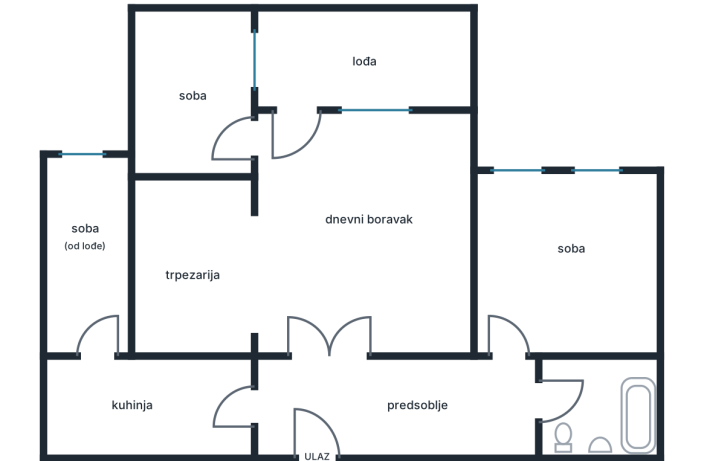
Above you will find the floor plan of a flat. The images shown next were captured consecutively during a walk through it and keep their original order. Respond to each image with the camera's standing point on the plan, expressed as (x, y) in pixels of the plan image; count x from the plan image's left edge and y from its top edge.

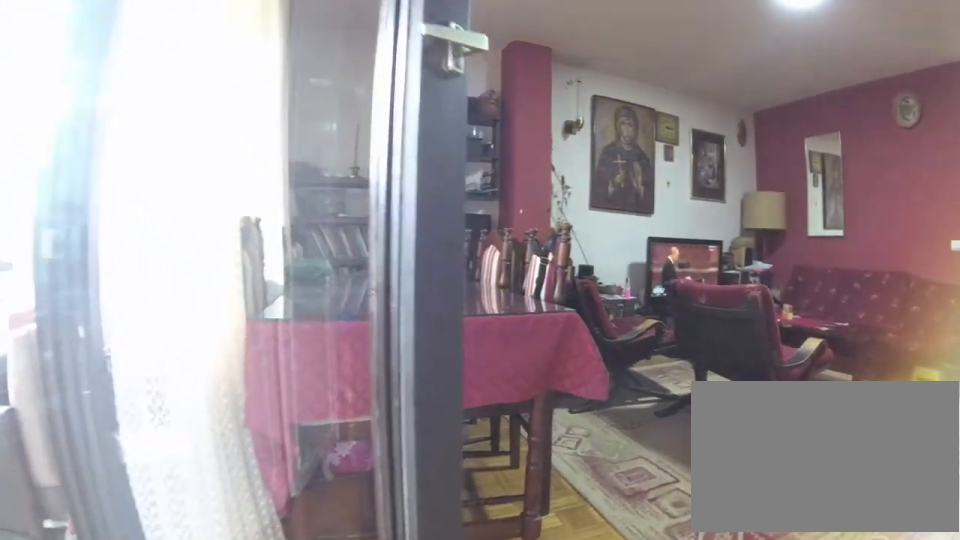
(243, 156)
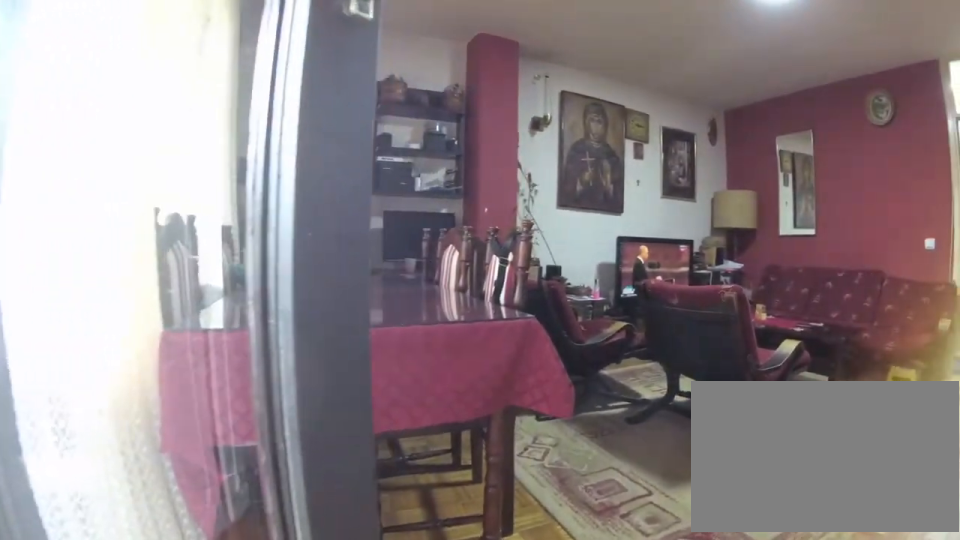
(252, 154)
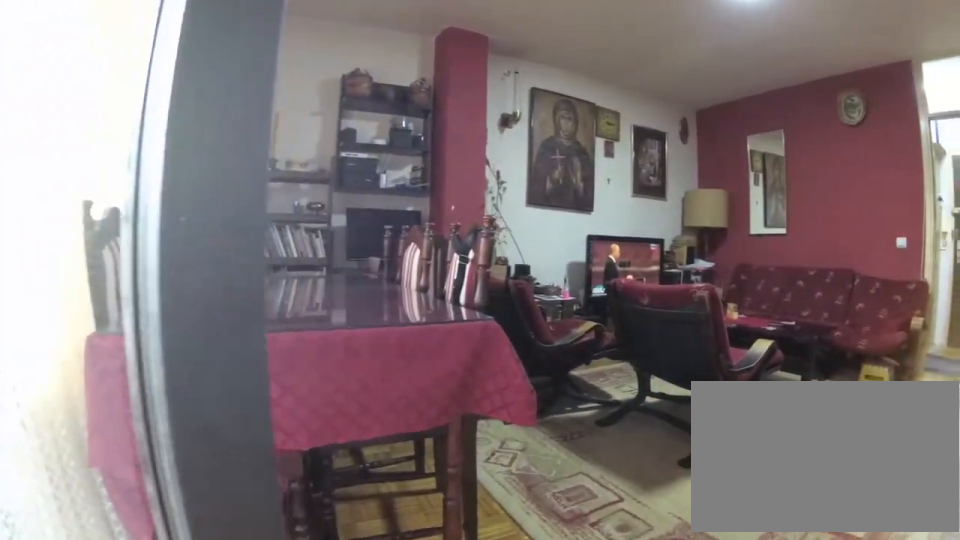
(260, 152)
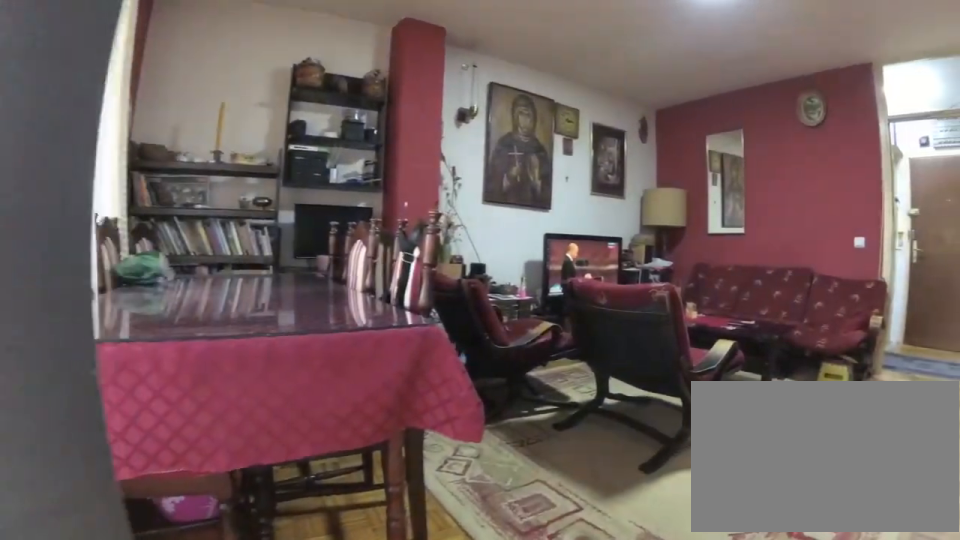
(269, 151)
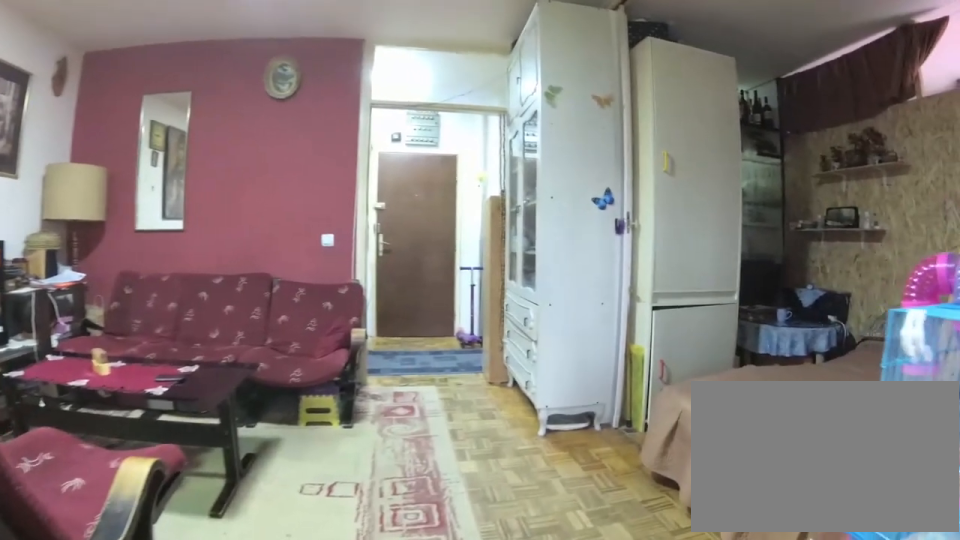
(293, 171)
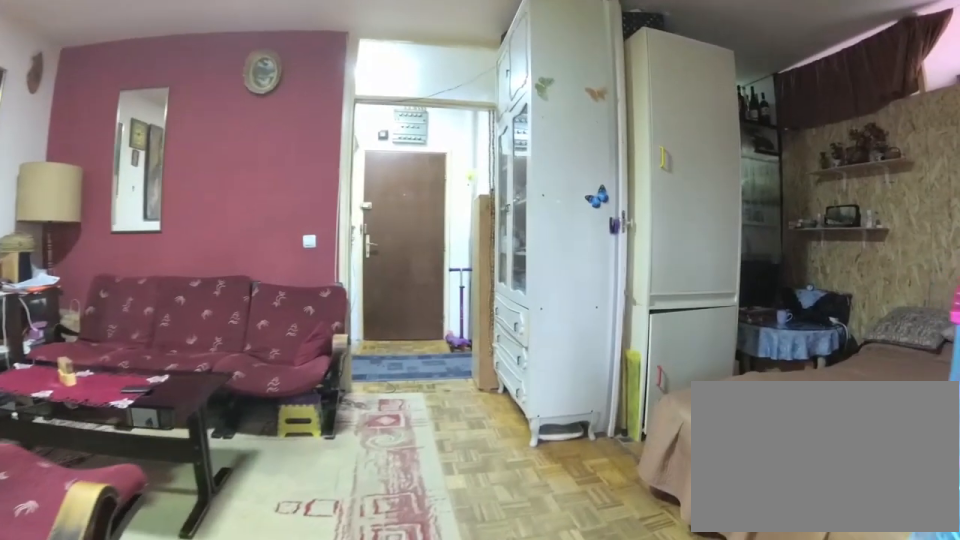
(294, 179)
